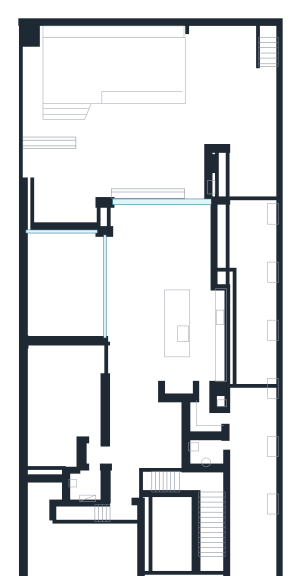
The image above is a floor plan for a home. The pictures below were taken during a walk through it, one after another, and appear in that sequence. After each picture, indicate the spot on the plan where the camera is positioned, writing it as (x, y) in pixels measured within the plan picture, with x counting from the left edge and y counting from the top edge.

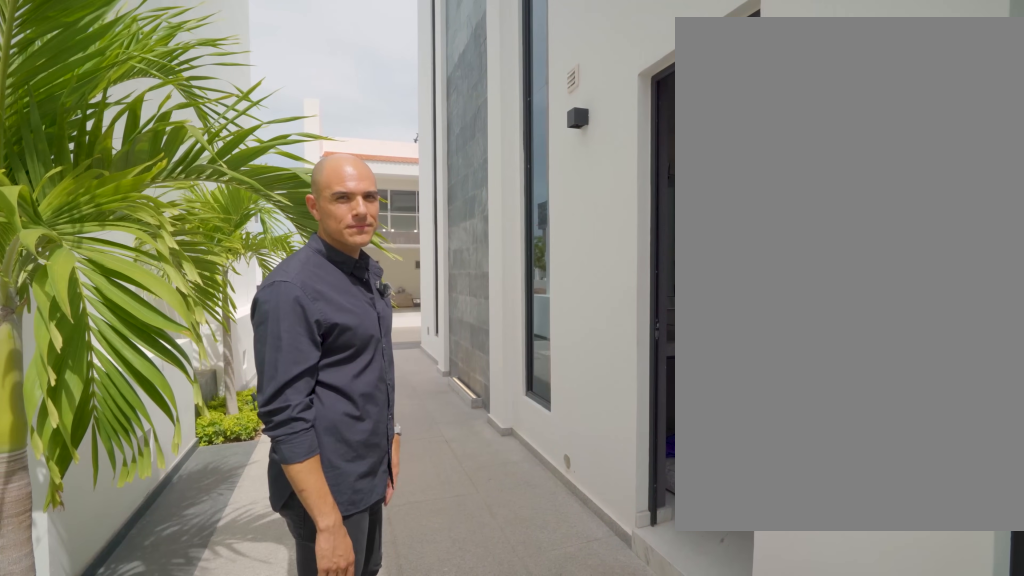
(250, 397)
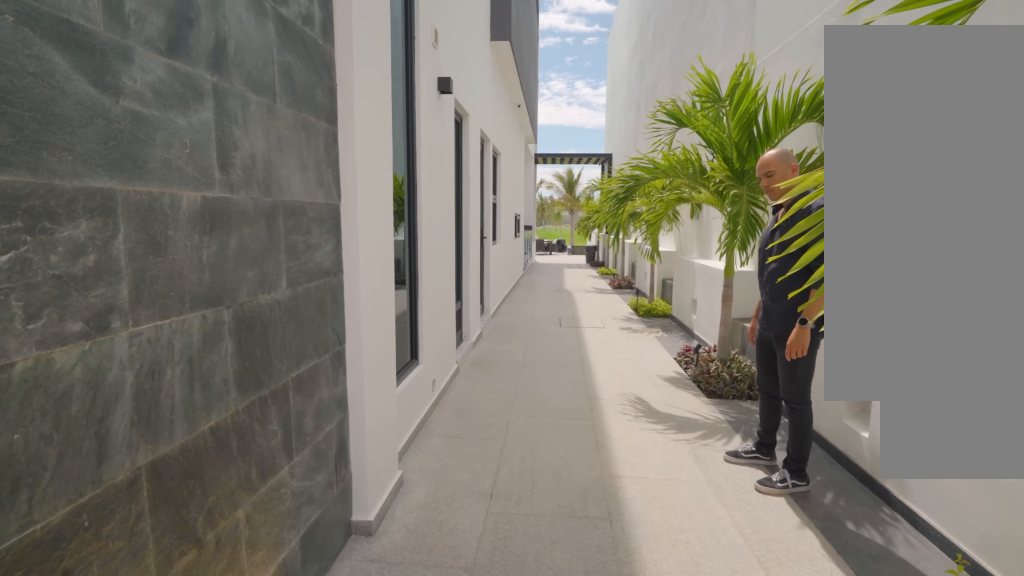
(249, 527)
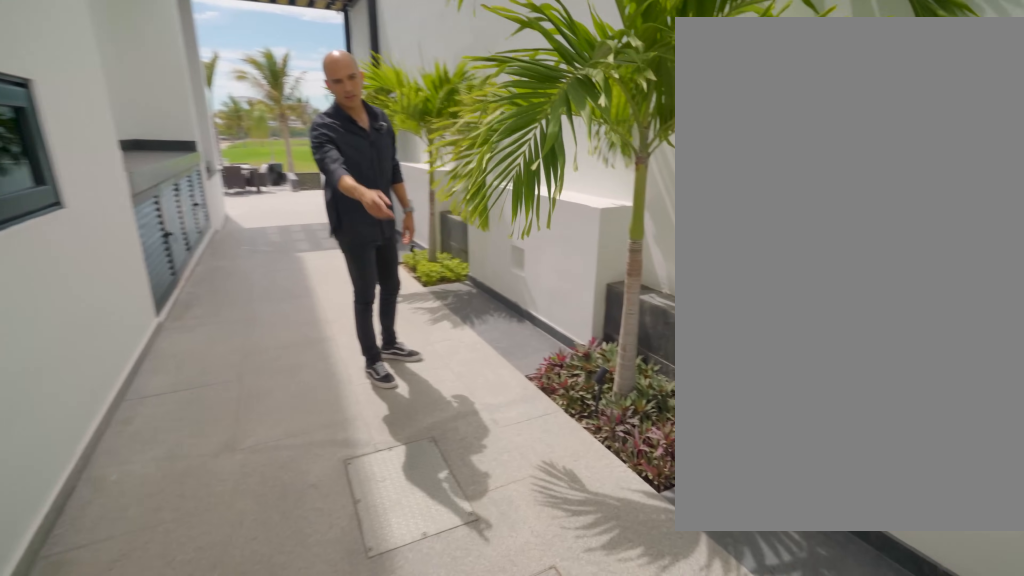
(254, 417)
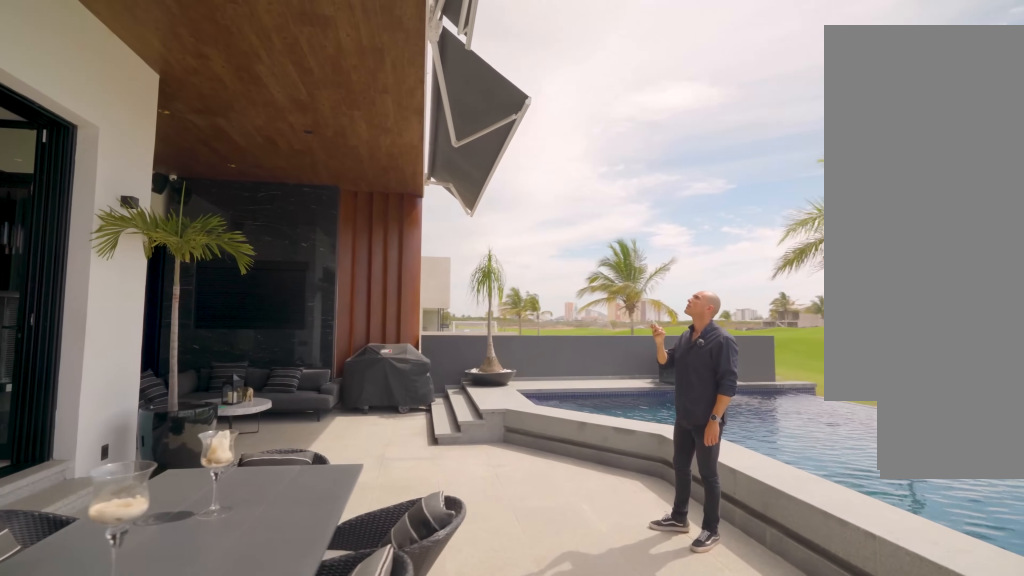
(196, 148)
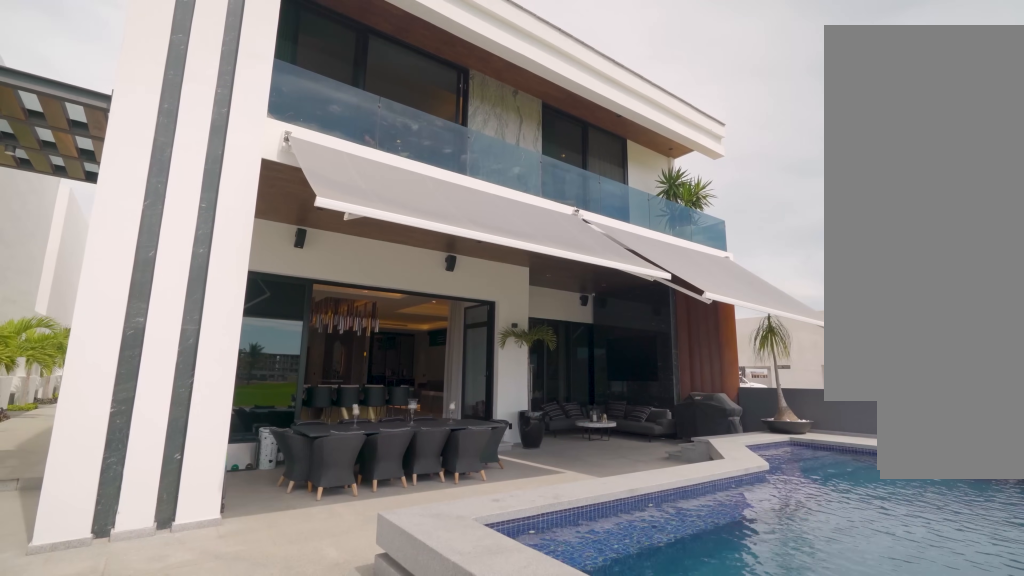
(204, 115)
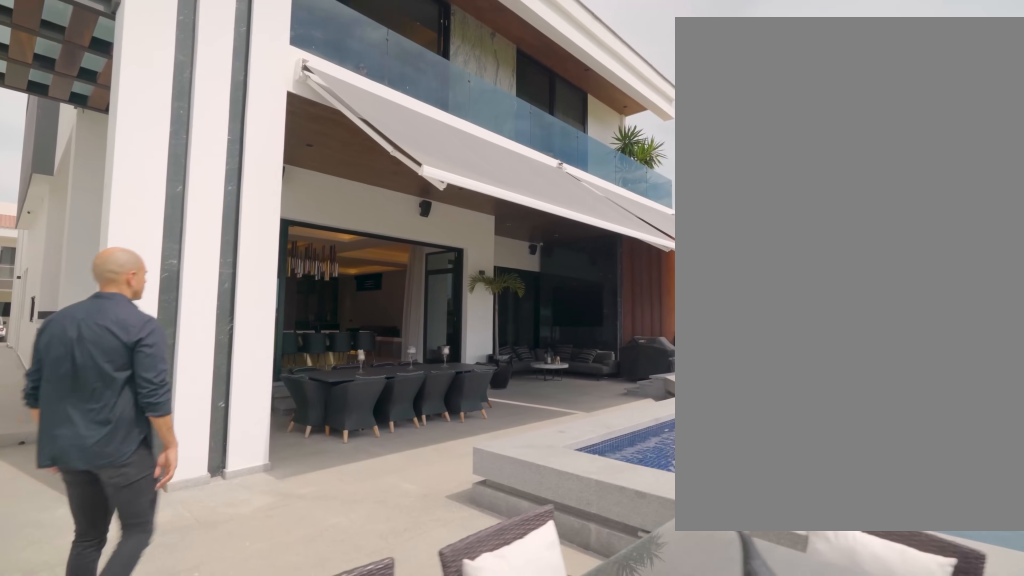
(209, 97)
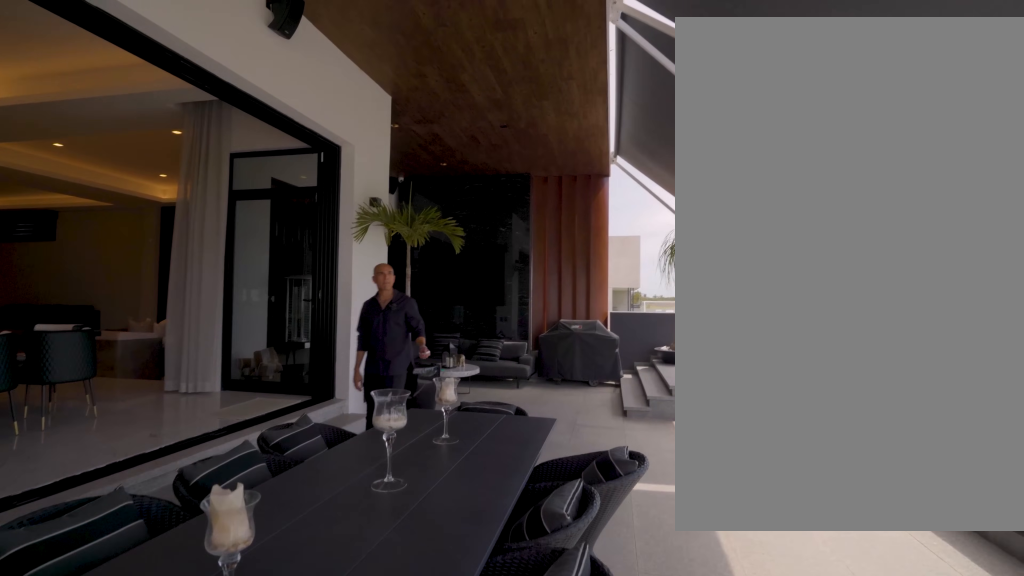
(201, 145)
